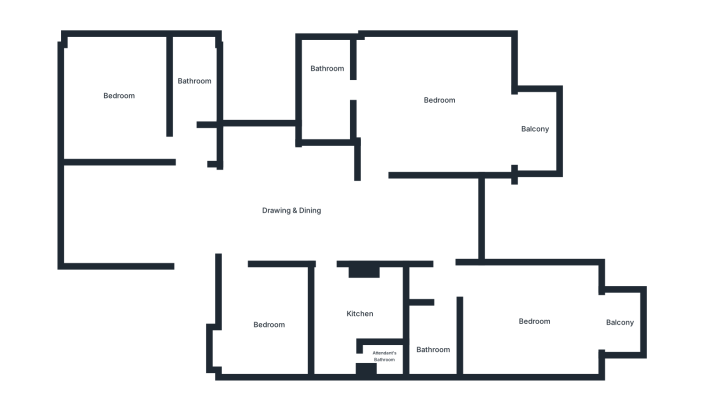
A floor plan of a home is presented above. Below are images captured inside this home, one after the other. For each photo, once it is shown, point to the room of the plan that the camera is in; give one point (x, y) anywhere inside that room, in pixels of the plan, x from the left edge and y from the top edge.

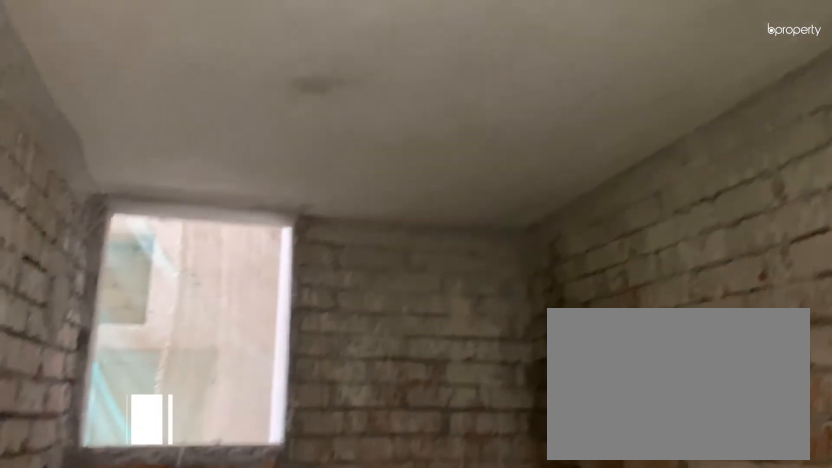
(431, 339)
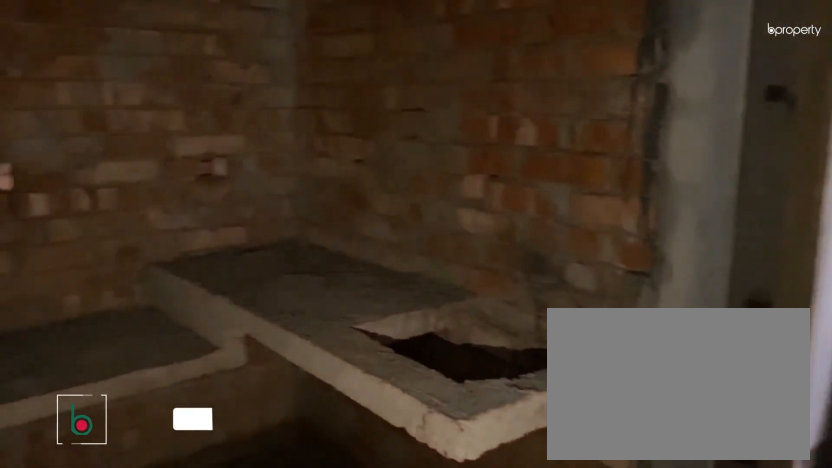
(358, 309)
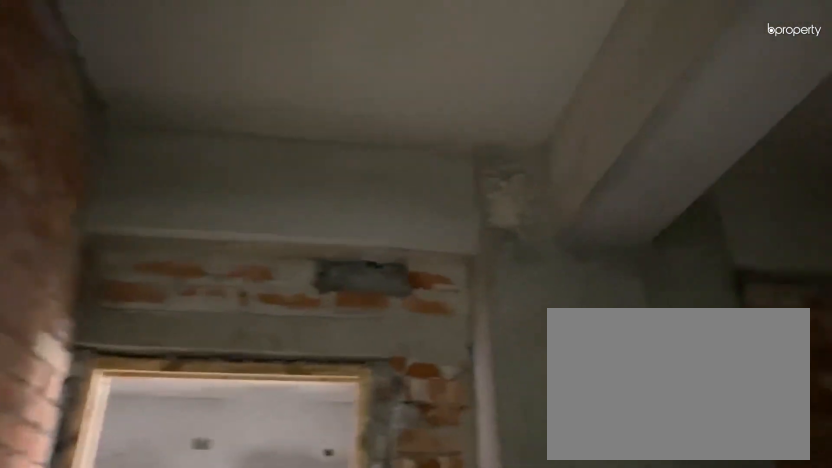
(358, 309)
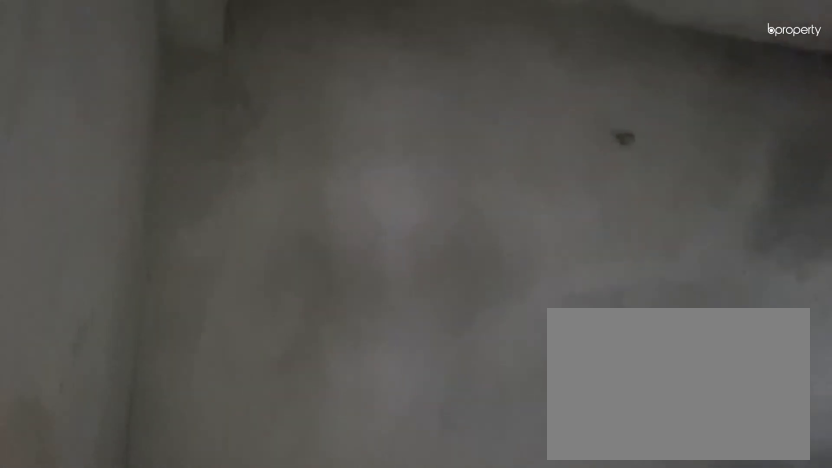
(266, 320)
